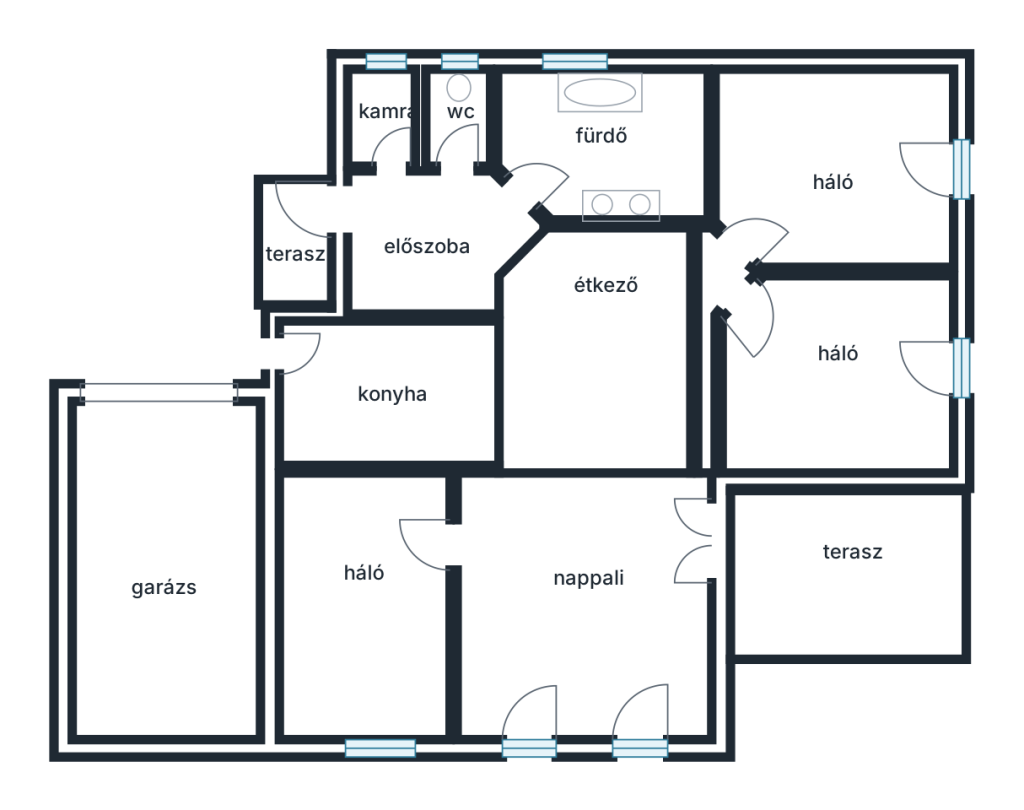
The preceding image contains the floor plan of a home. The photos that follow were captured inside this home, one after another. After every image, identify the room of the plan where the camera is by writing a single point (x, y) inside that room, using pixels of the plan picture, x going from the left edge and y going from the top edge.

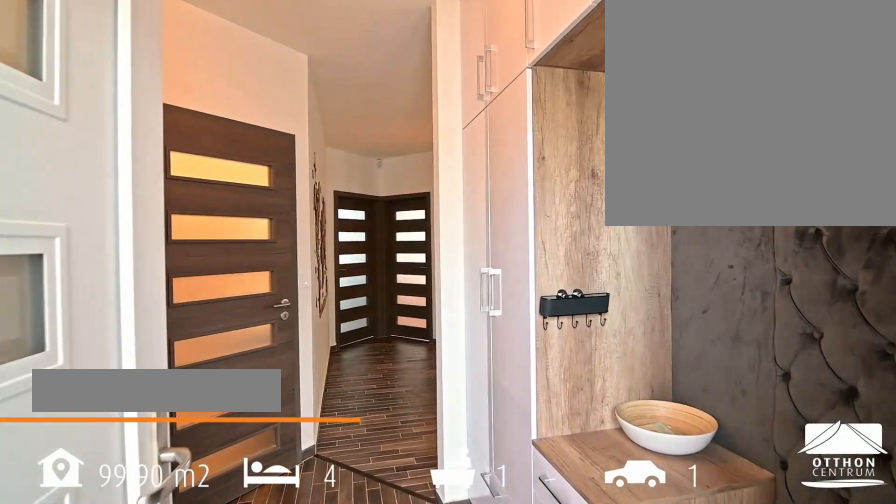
(429, 241)
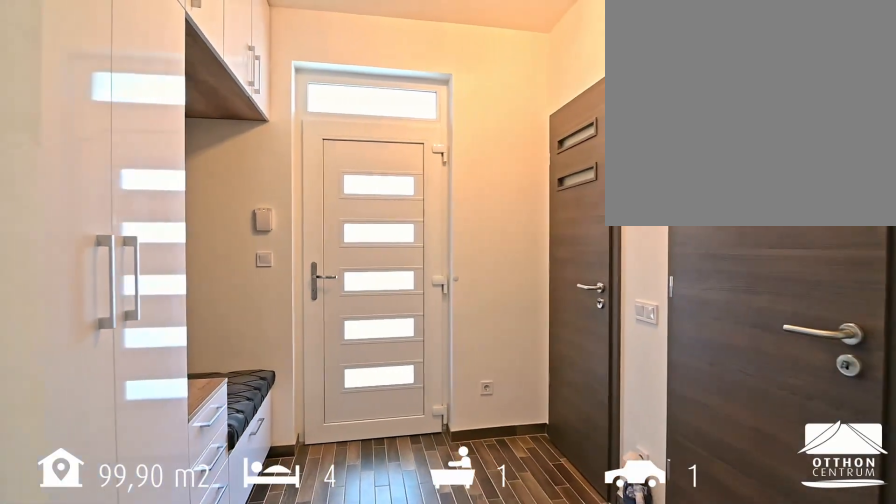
(429, 241)
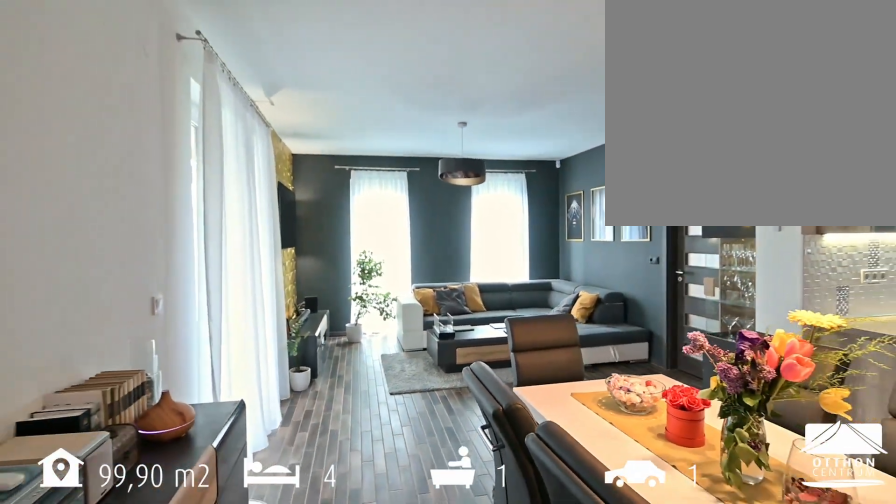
(531, 389)
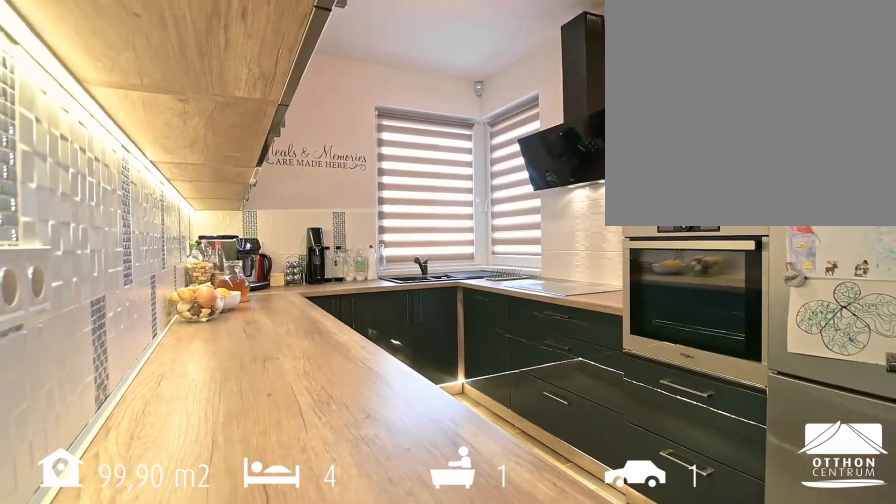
(389, 397)
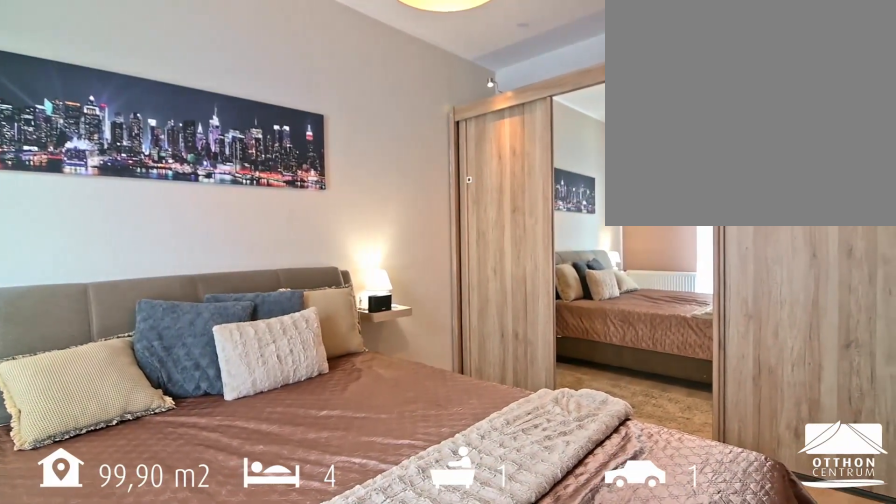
(364, 568)
